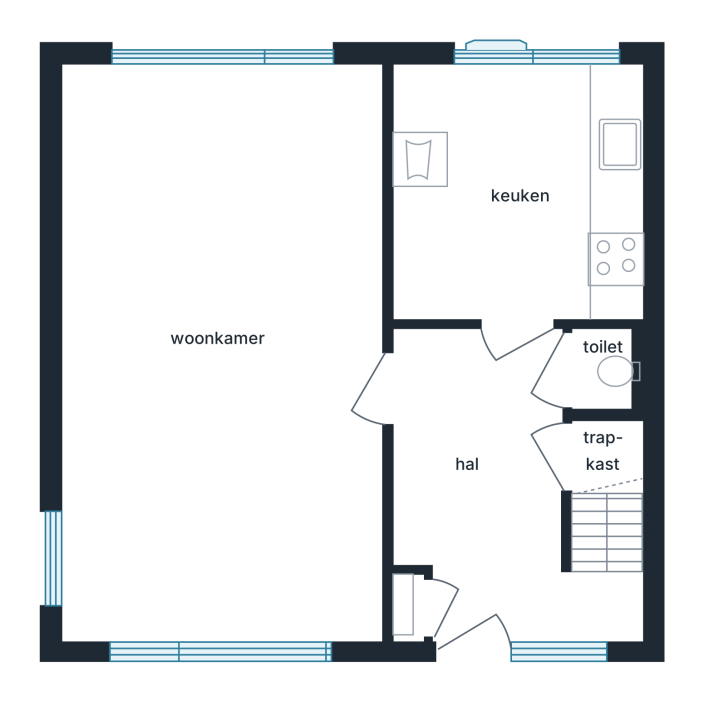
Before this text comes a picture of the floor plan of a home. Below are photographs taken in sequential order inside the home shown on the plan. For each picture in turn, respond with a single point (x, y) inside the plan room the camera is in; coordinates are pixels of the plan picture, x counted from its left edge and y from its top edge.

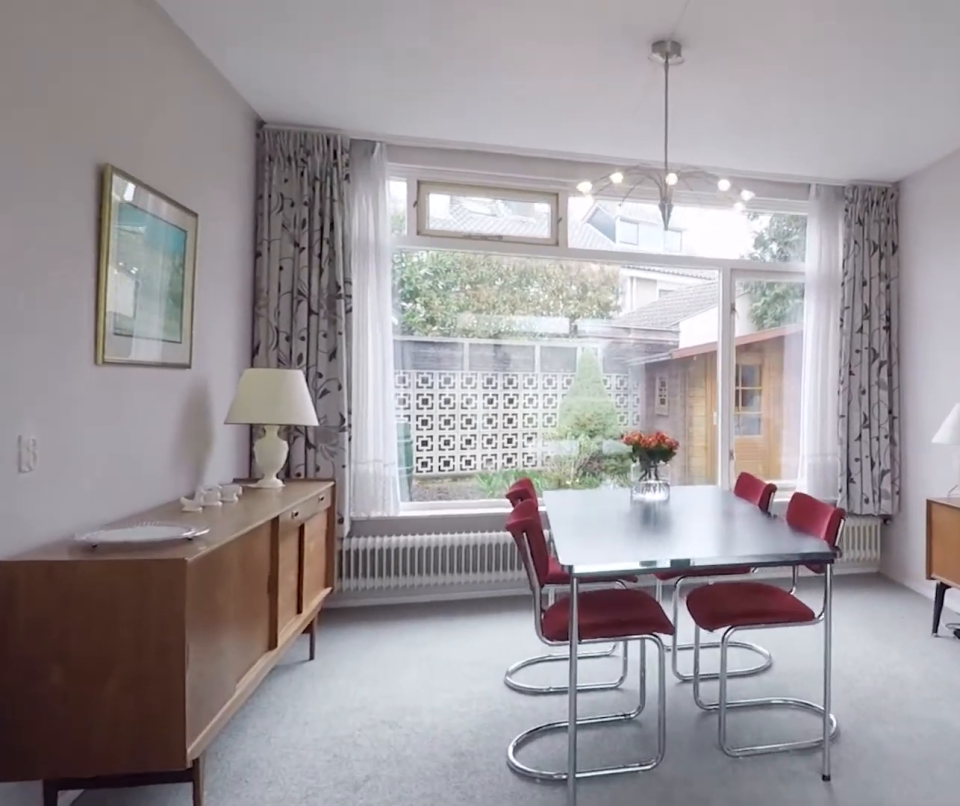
(152, 302)
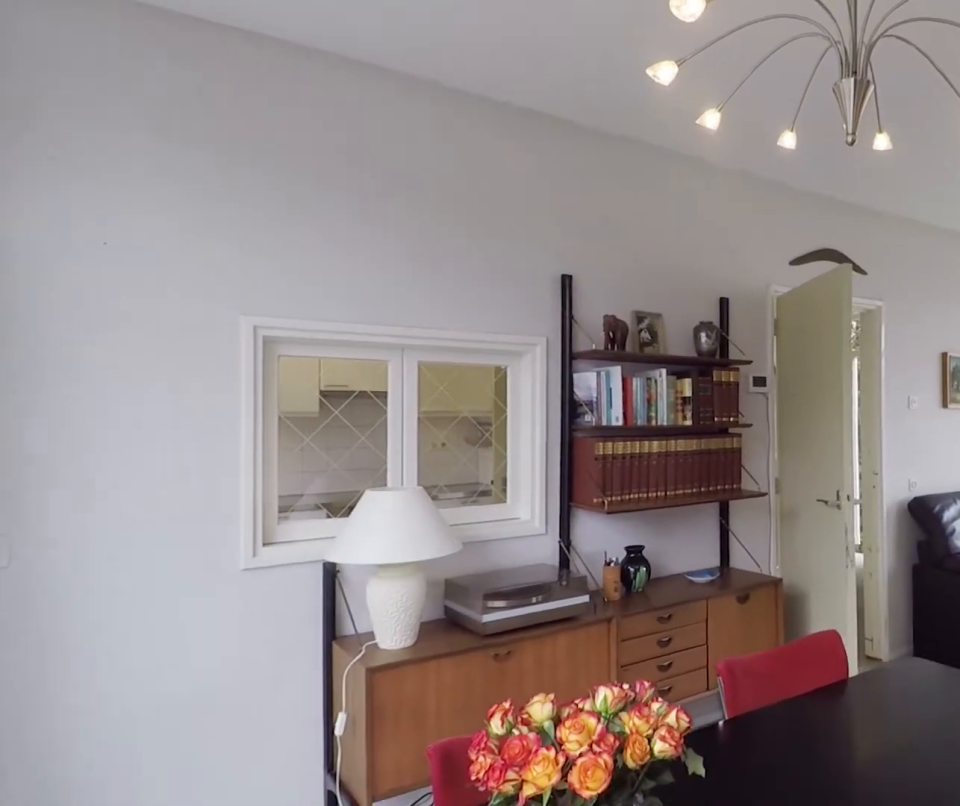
(152, 302)
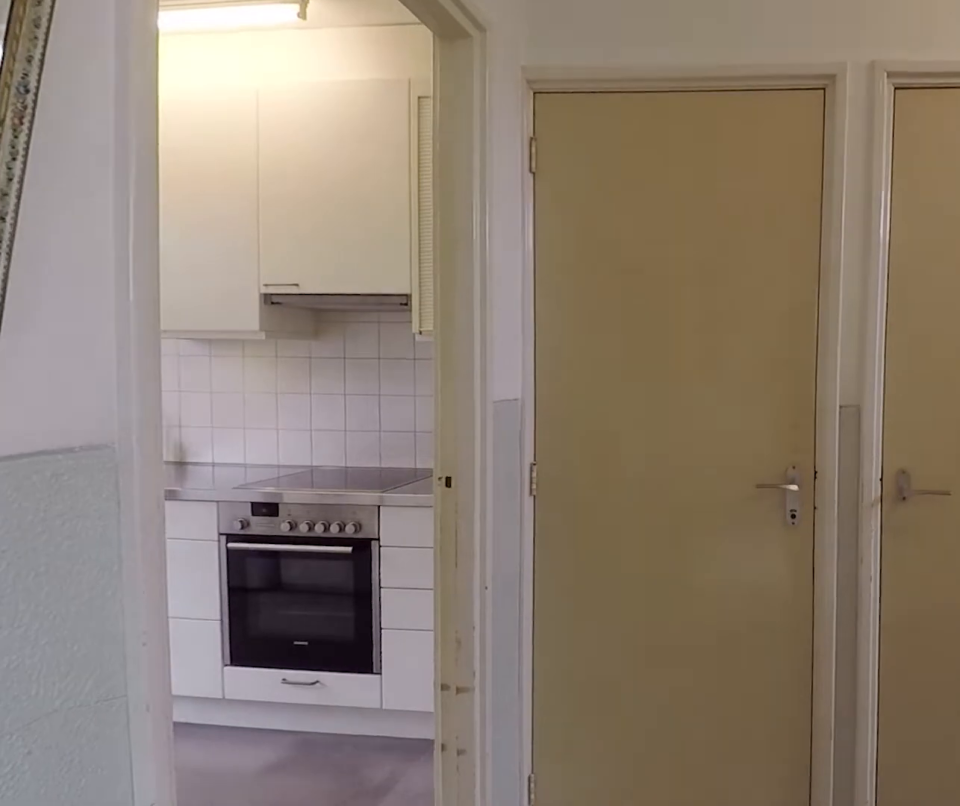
(494, 492)
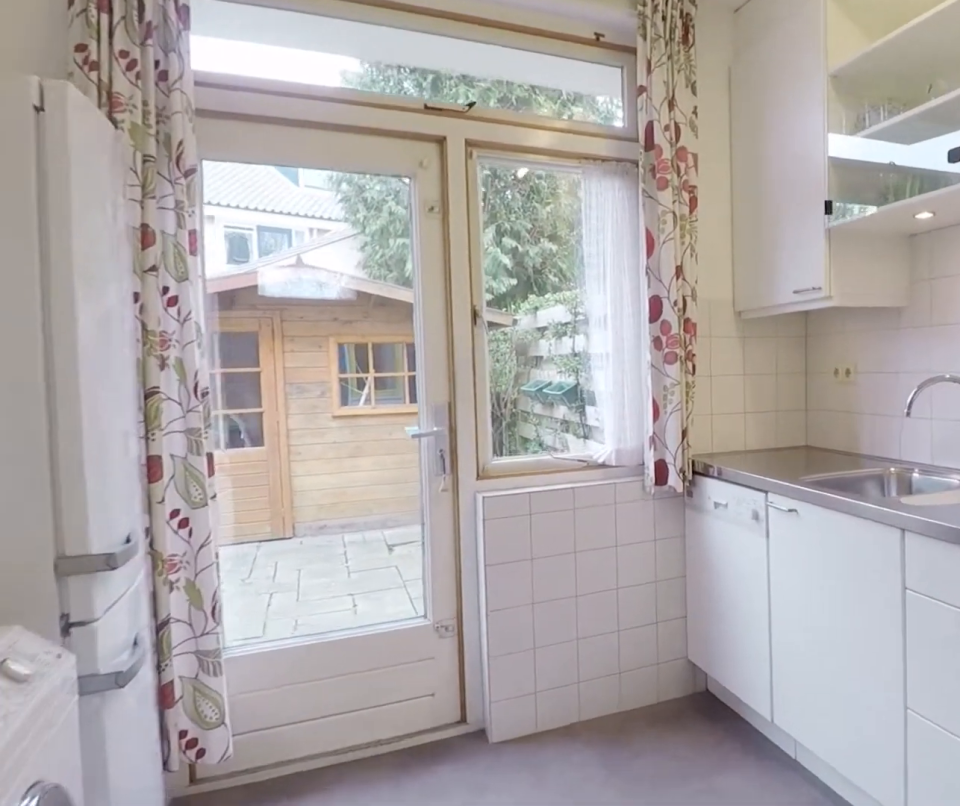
(520, 189)
